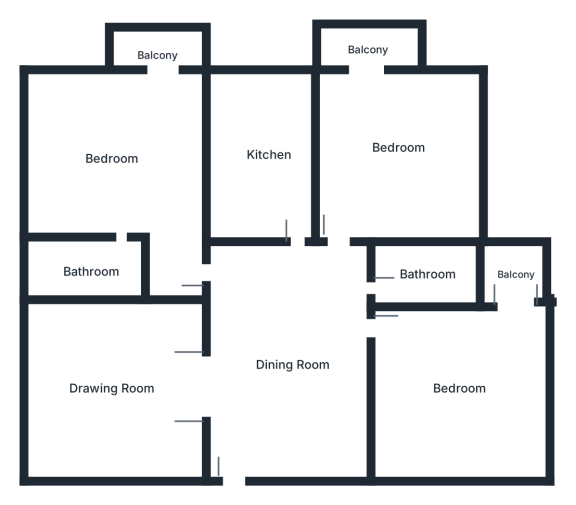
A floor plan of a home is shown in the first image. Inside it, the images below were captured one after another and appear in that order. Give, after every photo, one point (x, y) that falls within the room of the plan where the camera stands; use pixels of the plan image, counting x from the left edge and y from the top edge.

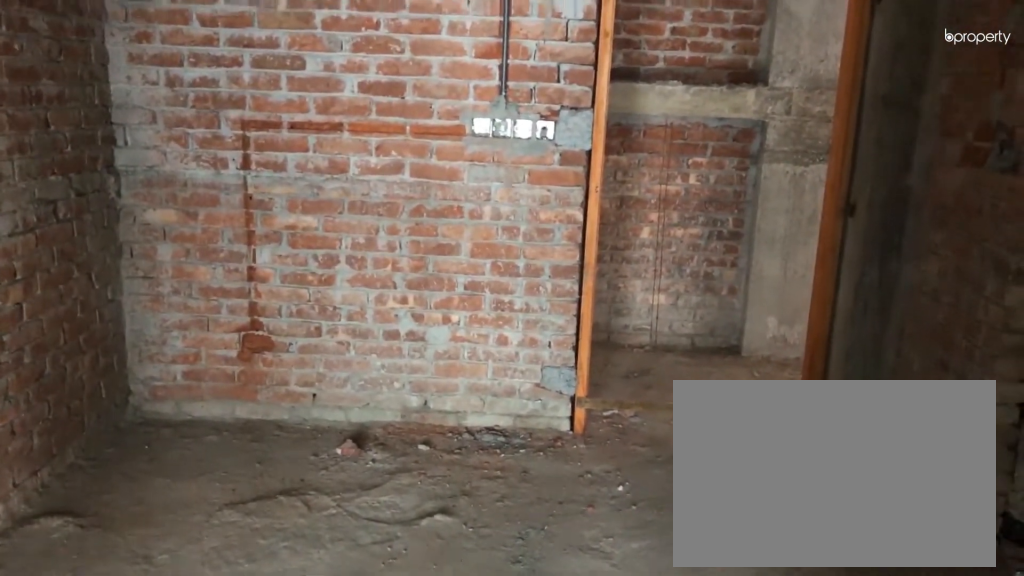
(292, 360)
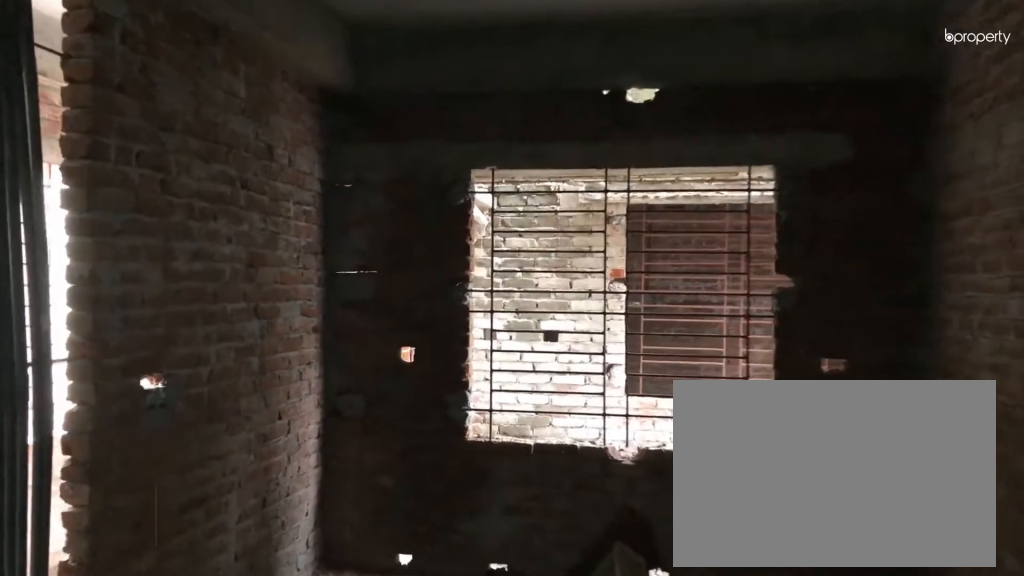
(110, 388)
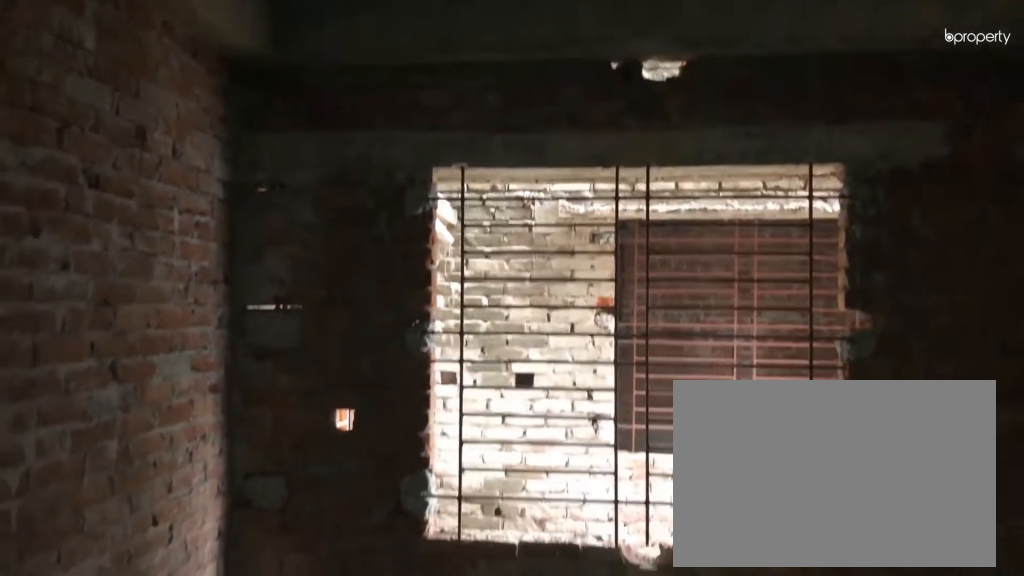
(110, 388)
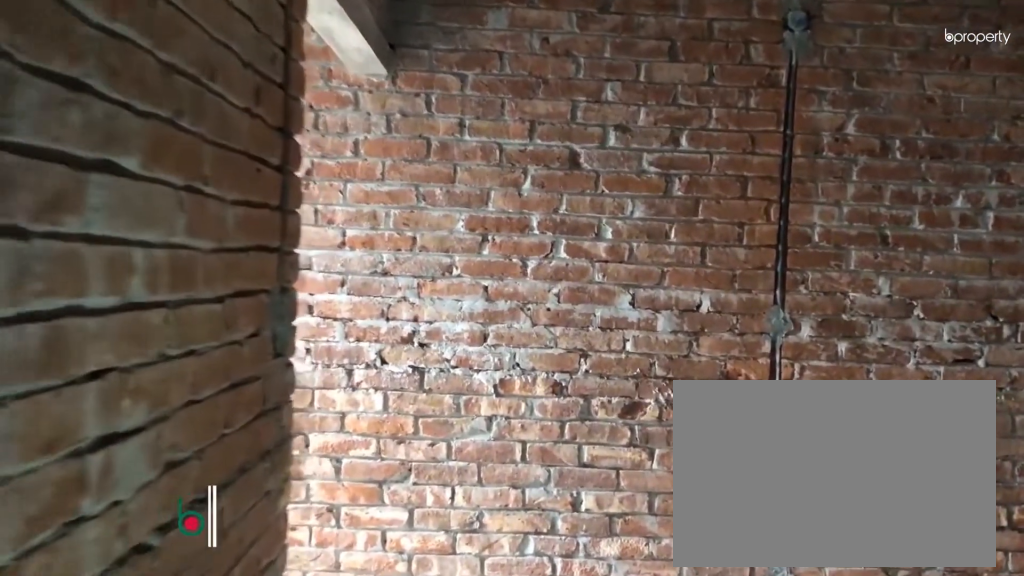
(458, 392)
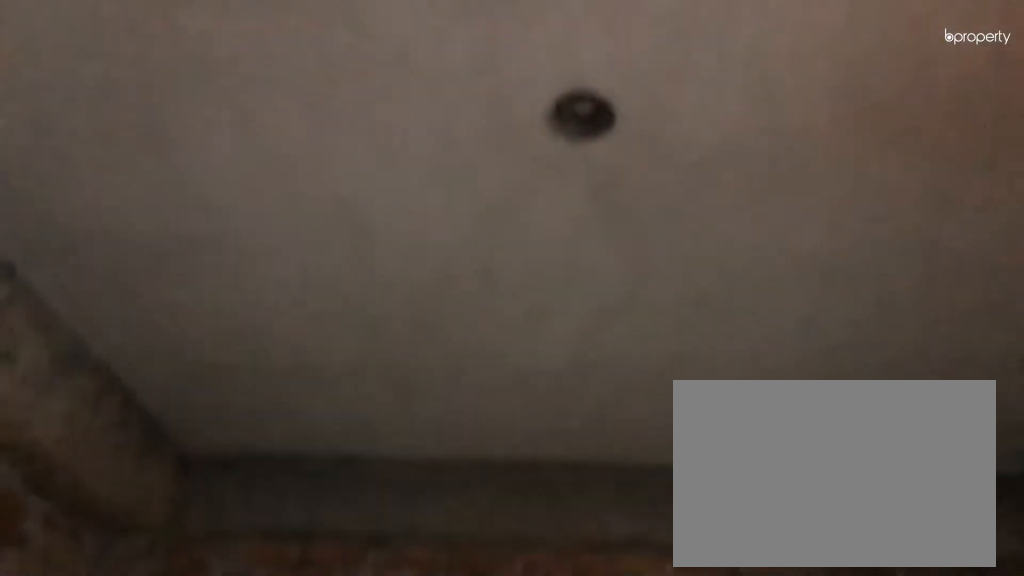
(458, 392)
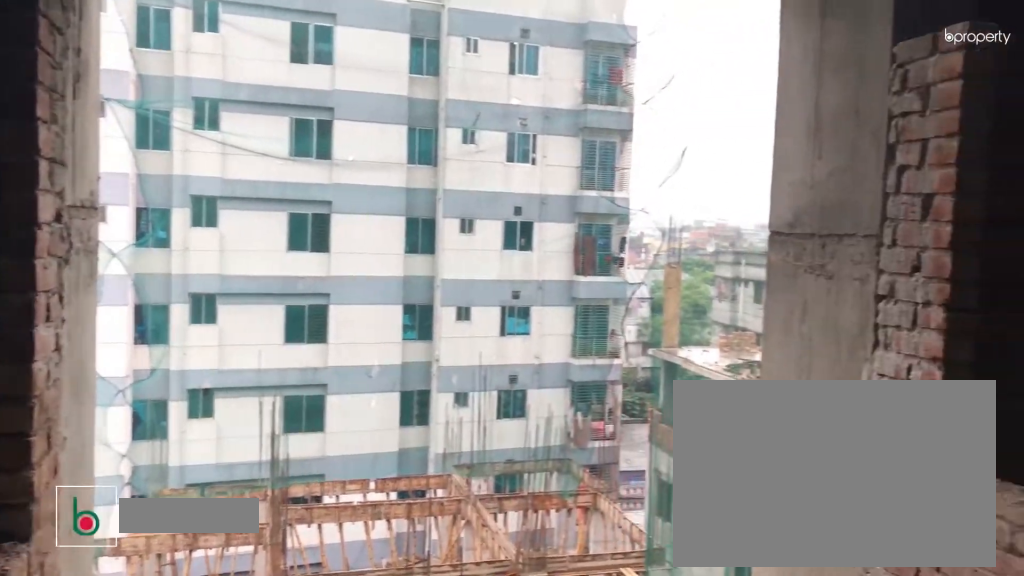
(516, 275)
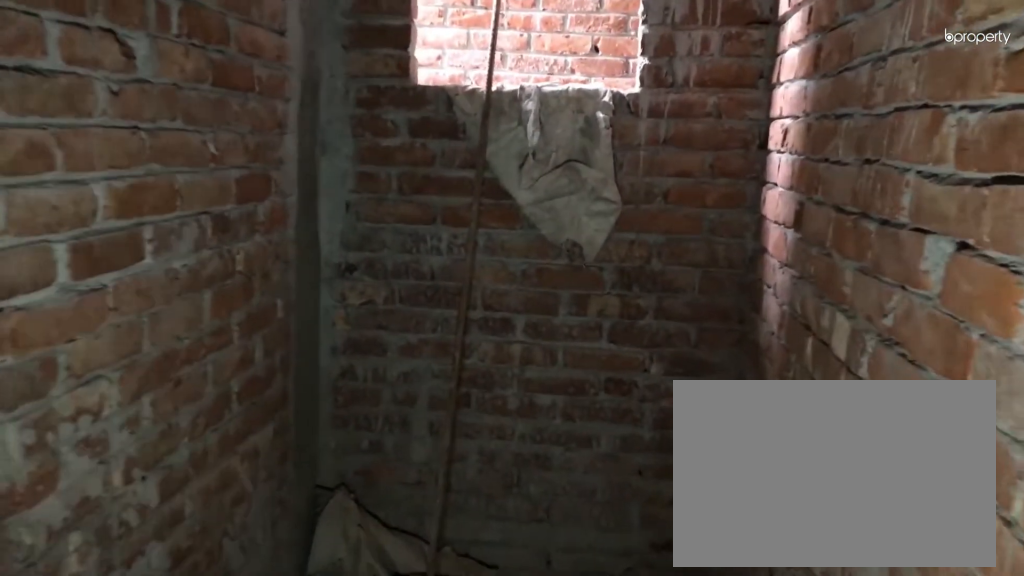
(426, 271)
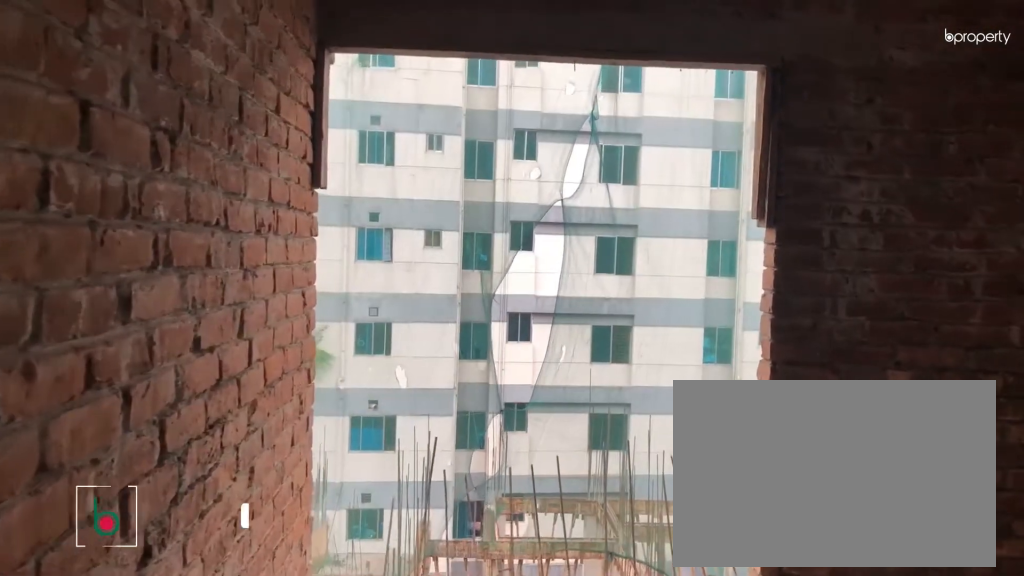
(399, 147)
